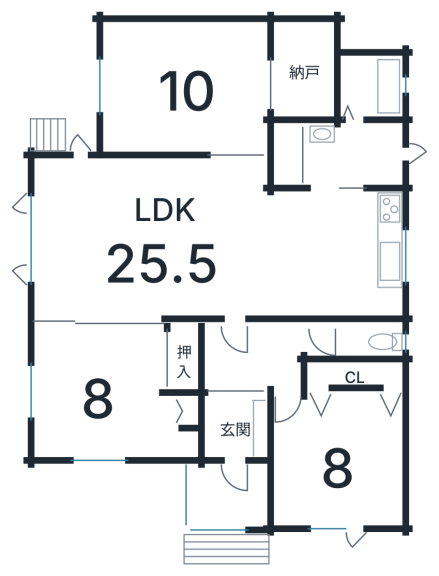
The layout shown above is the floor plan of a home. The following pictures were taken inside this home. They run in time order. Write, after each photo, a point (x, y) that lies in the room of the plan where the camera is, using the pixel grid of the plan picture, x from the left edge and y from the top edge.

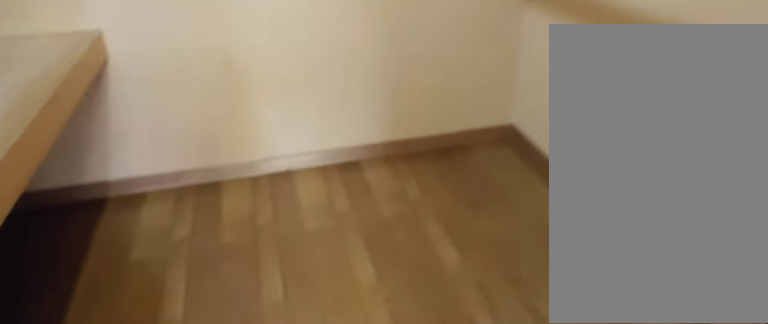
(296, 73)
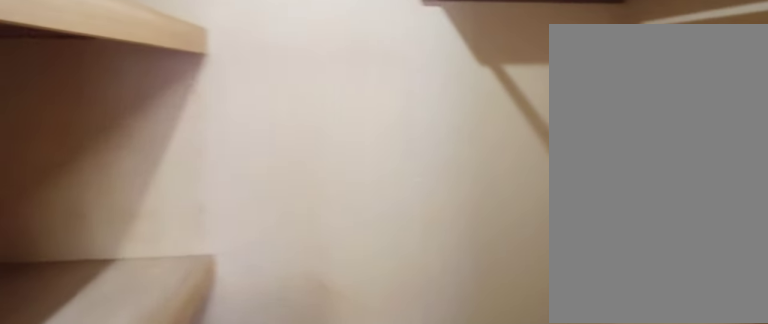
(296, 73)
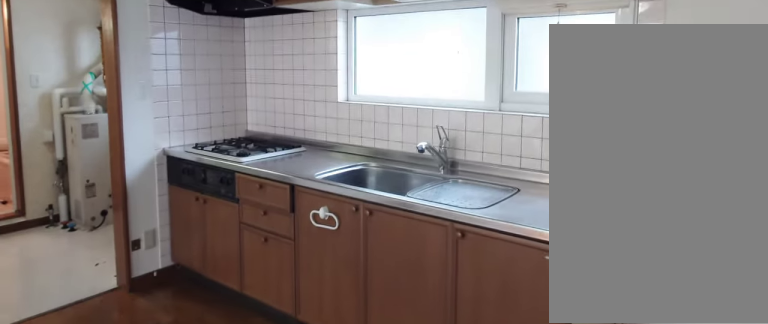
(348, 260)
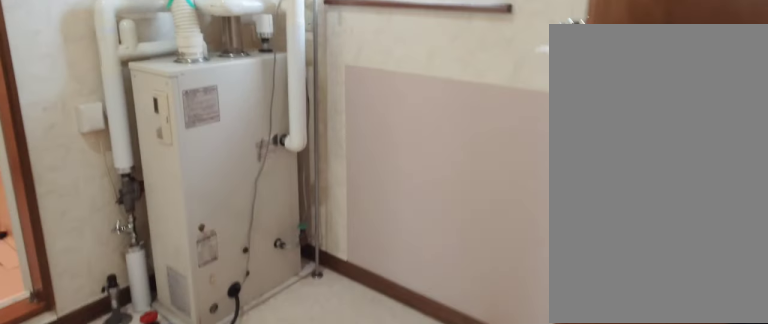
(347, 153)
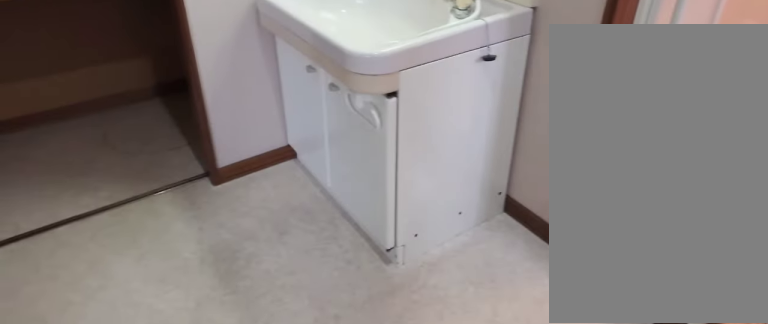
(347, 153)
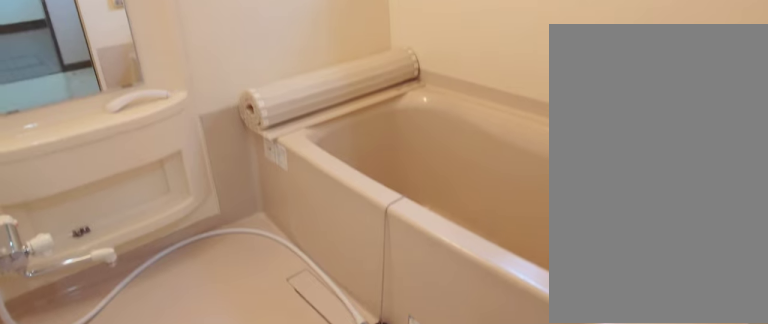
(371, 87)
